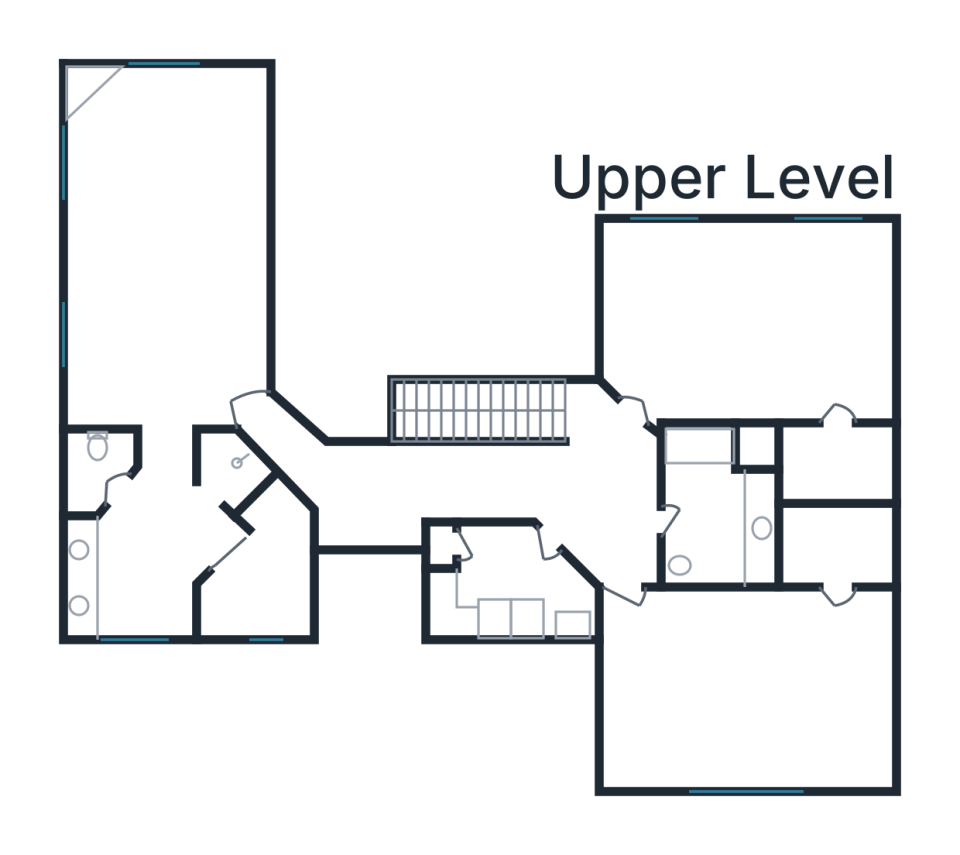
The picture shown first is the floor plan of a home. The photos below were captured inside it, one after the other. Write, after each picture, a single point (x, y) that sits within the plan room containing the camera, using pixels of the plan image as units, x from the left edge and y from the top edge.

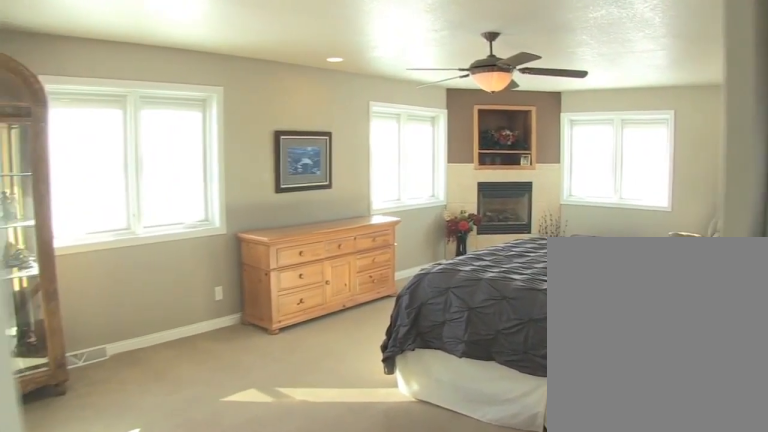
(170, 249)
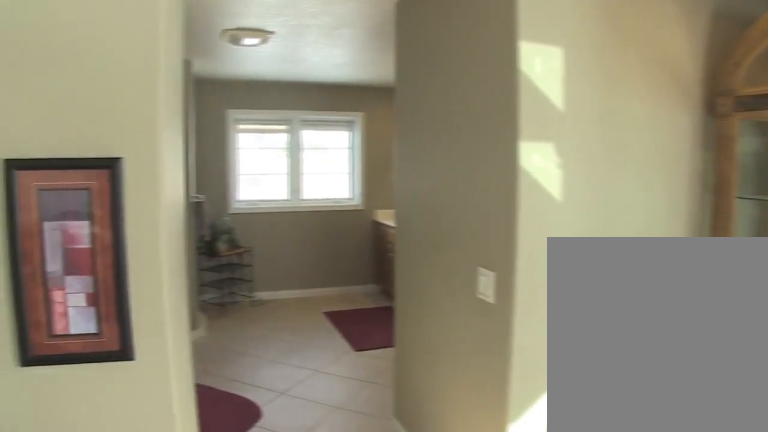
(170, 249)
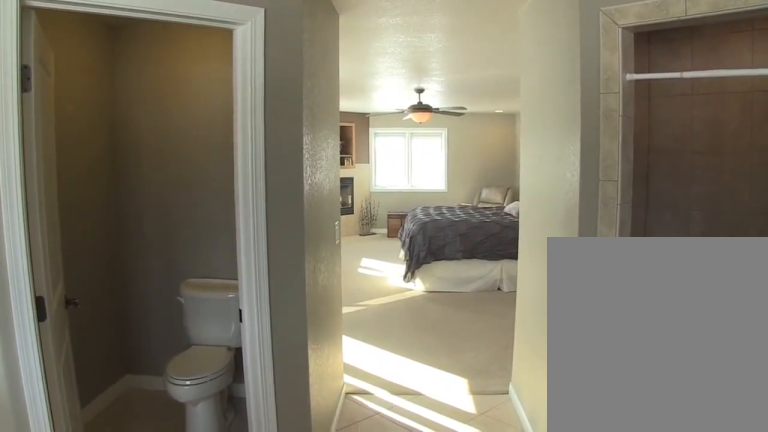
(150, 547)
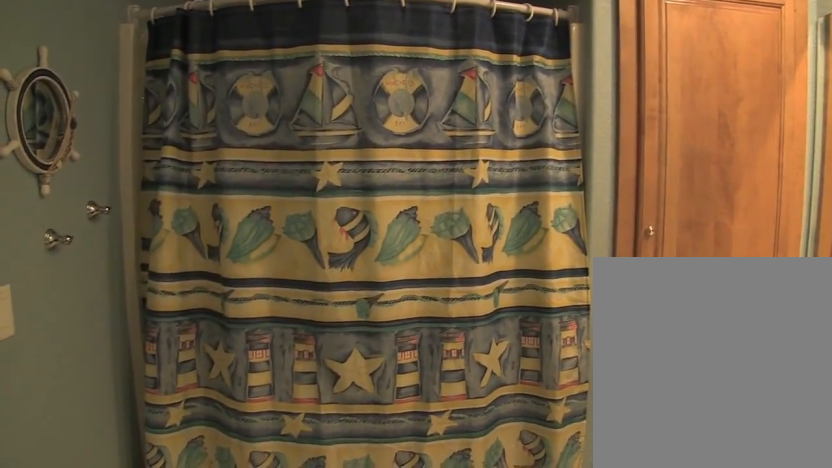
(716, 511)
